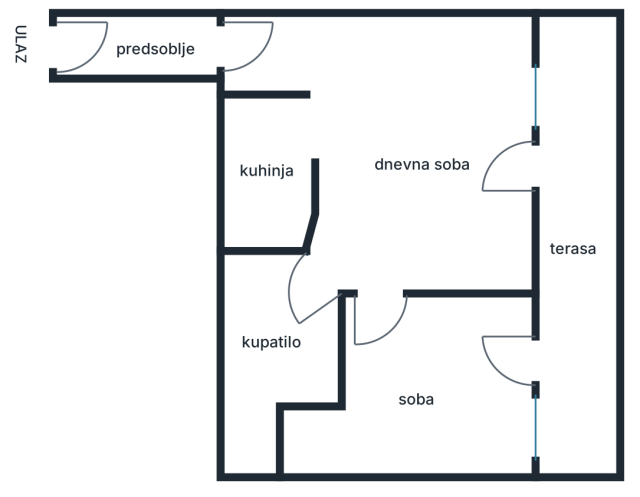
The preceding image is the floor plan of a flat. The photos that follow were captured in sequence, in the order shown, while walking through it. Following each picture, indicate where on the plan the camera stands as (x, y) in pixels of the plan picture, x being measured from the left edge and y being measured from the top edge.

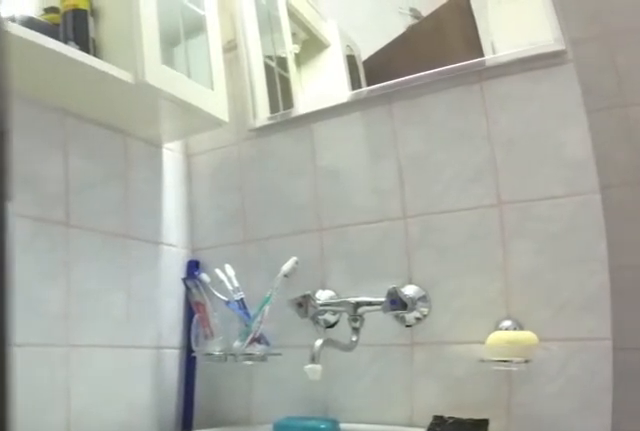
(330, 260)
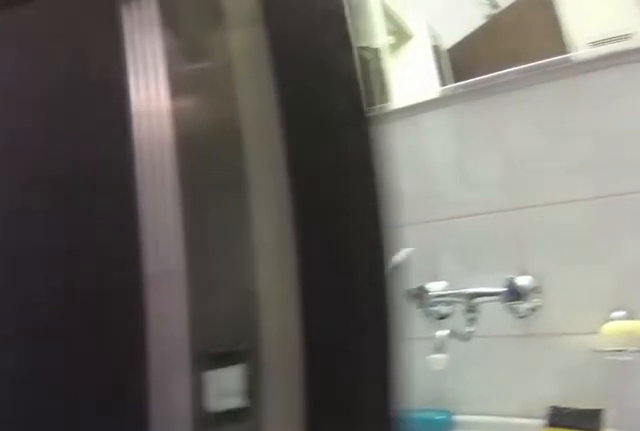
(326, 250)
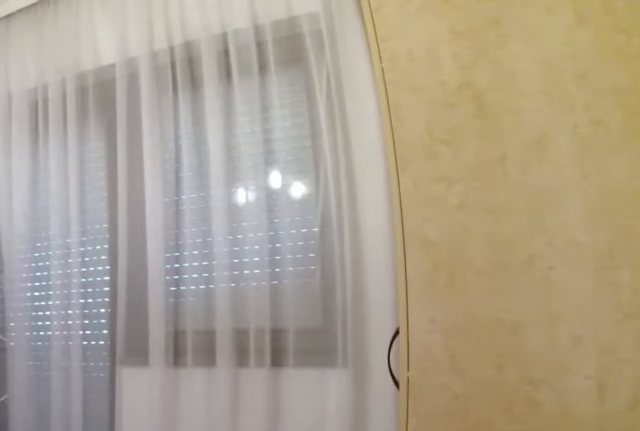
(360, 373)
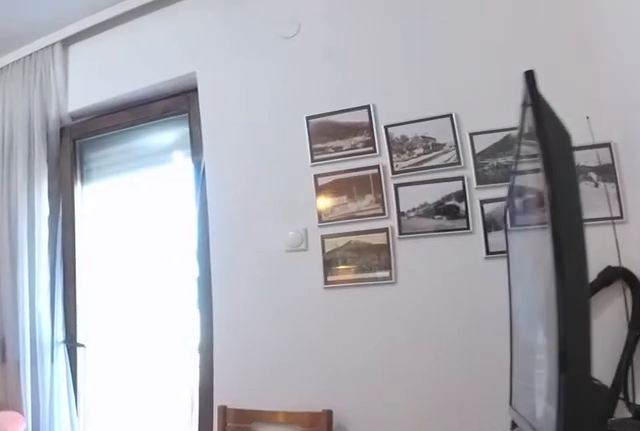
(408, 257)
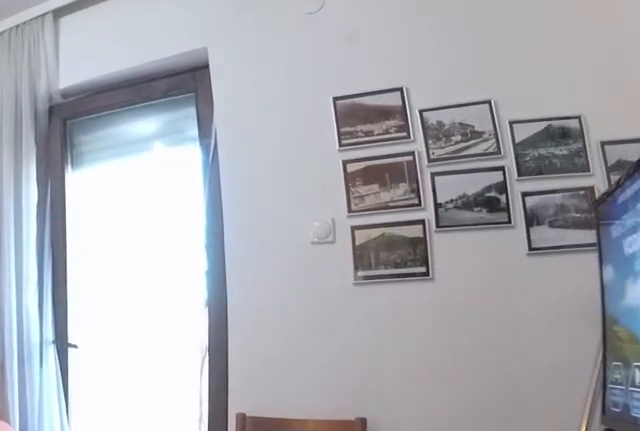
(422, 242)
